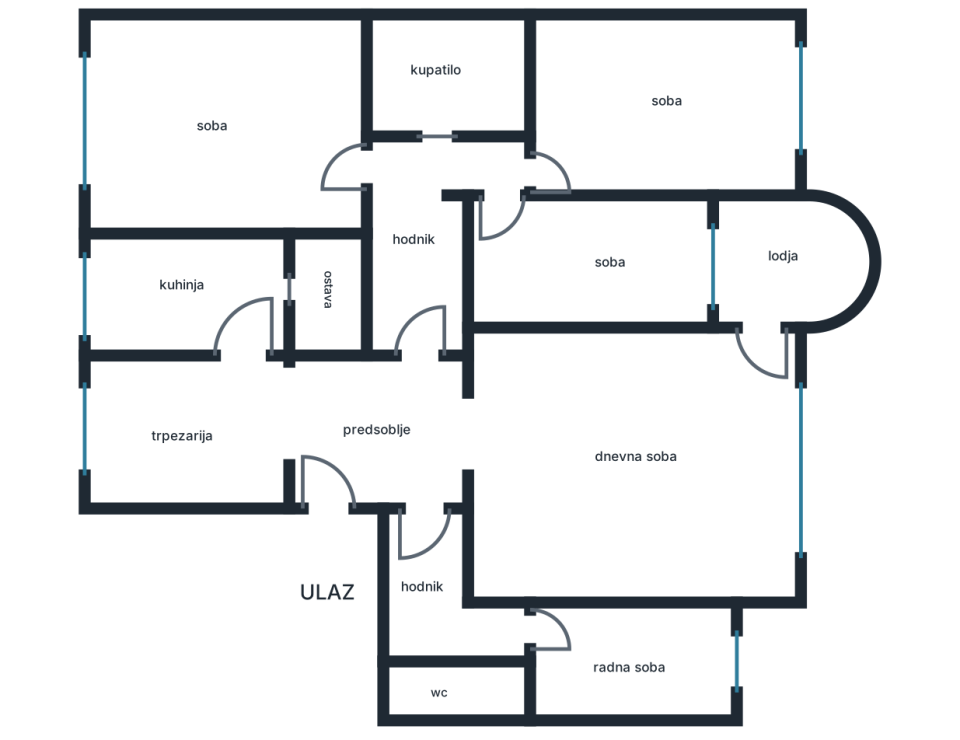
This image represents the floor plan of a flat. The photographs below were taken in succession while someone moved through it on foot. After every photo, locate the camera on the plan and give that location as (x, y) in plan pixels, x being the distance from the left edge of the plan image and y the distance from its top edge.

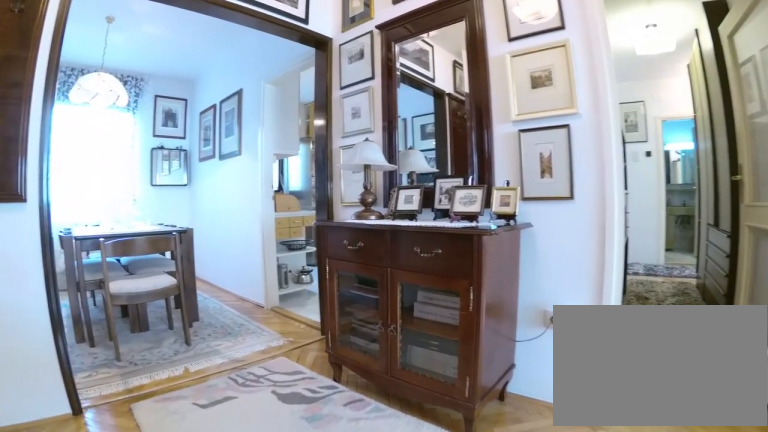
(405, 463)
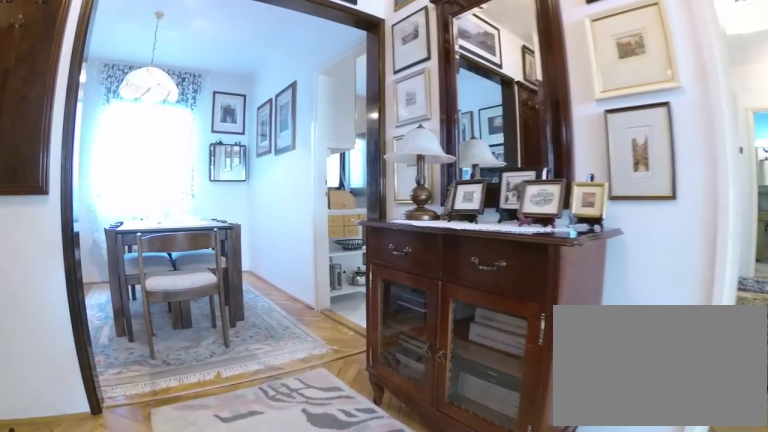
(396, 446)
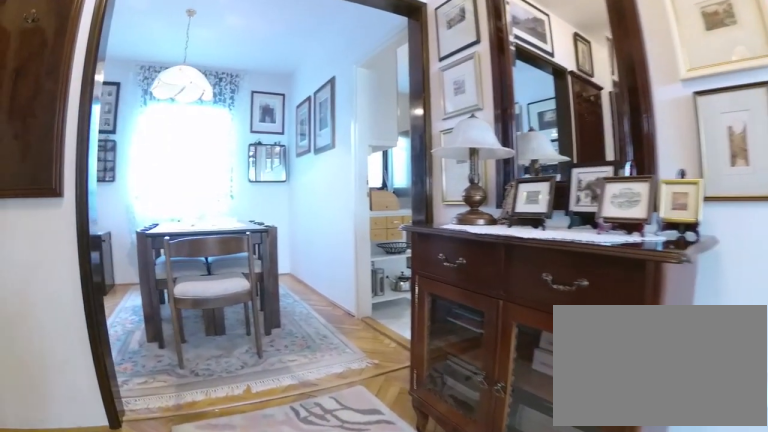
(390, 443)
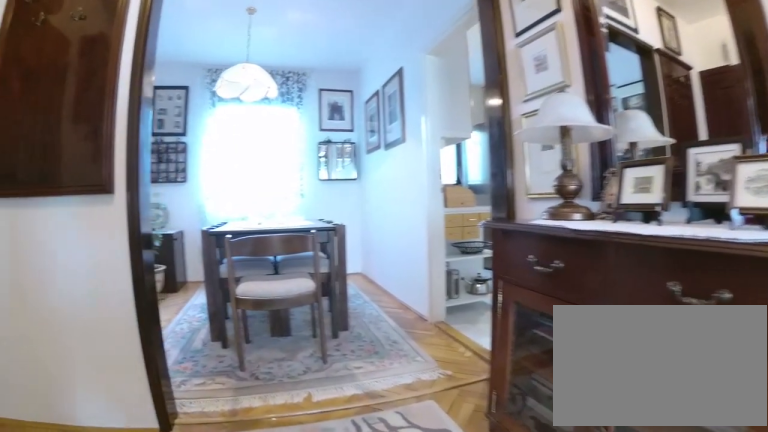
(388, 438)
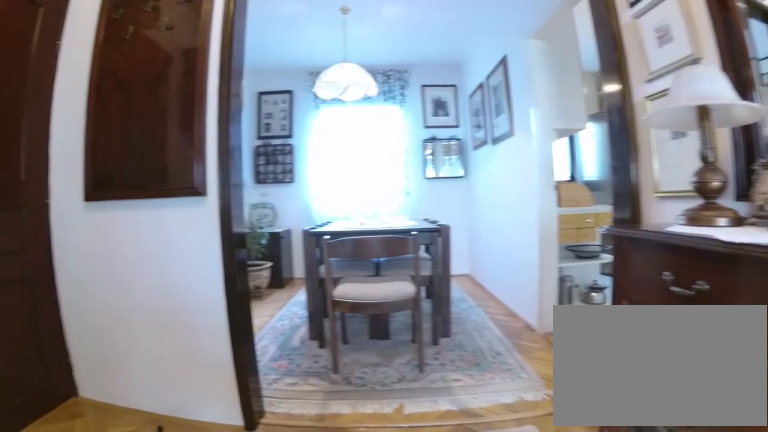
(381, 436)
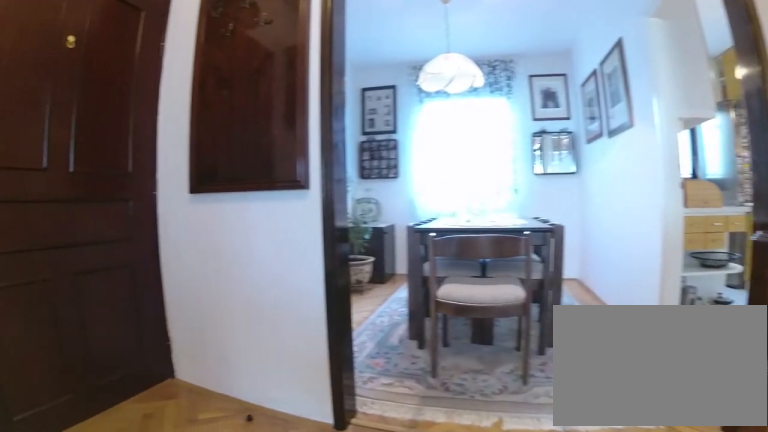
(378, 432)
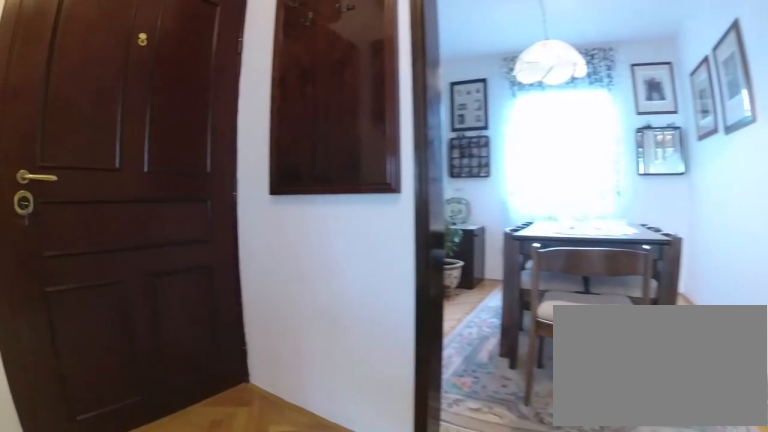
(371, 430)
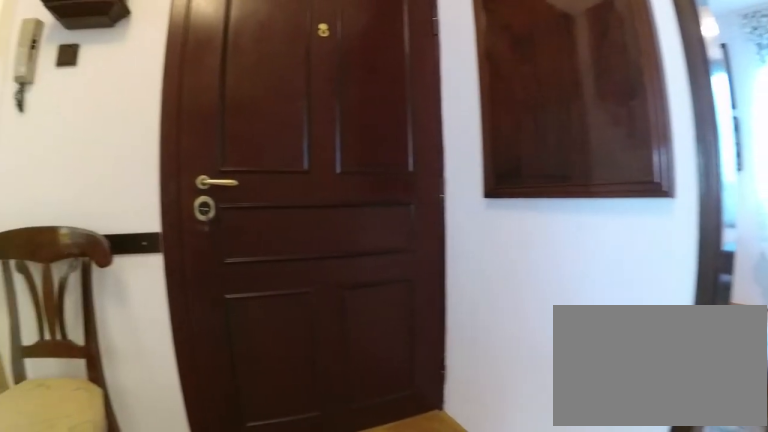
(355, 430)
